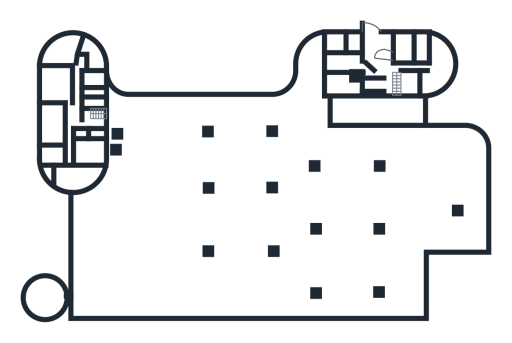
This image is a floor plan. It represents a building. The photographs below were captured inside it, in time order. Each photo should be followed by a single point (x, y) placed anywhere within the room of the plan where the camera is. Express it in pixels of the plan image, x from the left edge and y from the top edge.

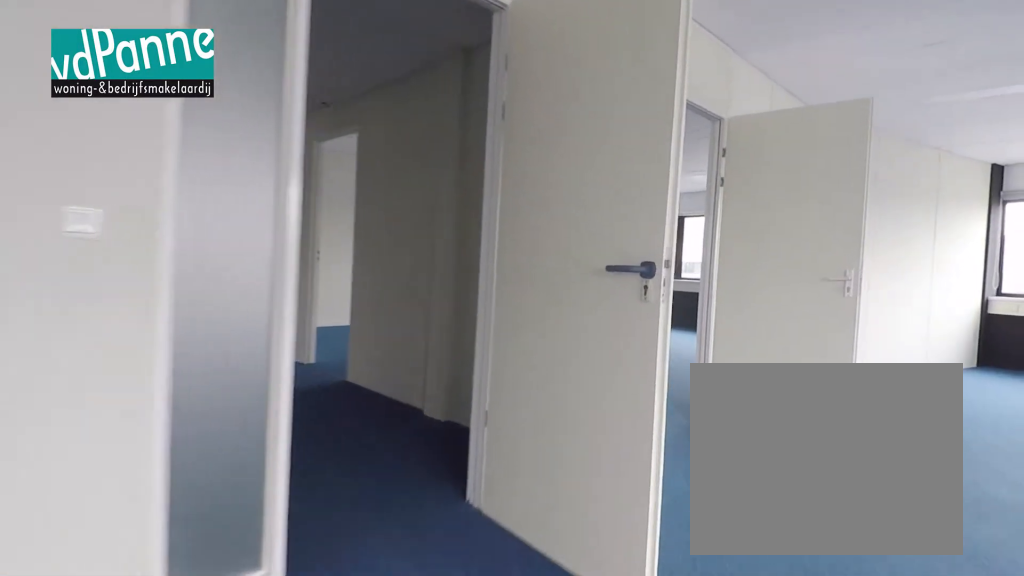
(77, 177)
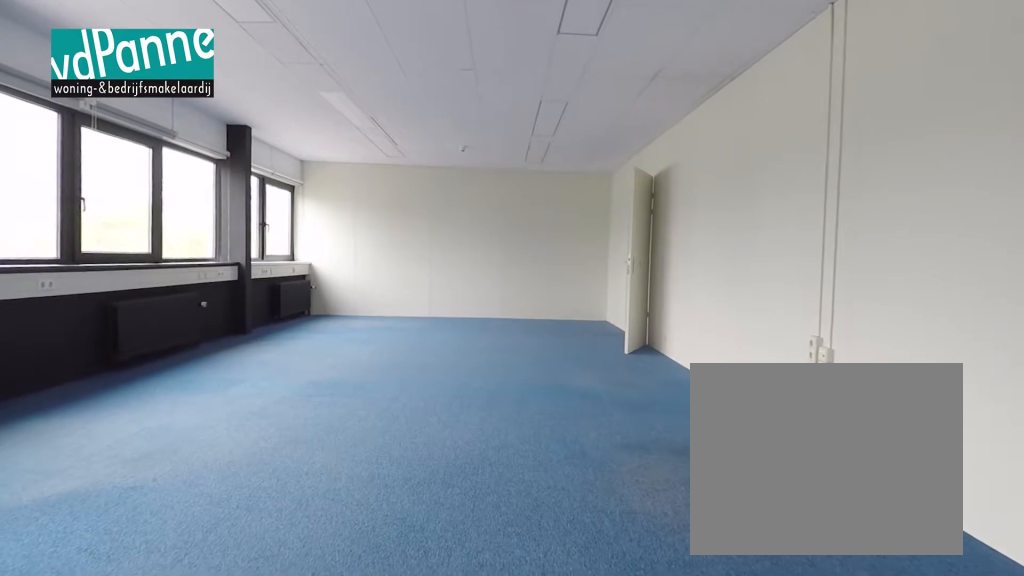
(51, 122)
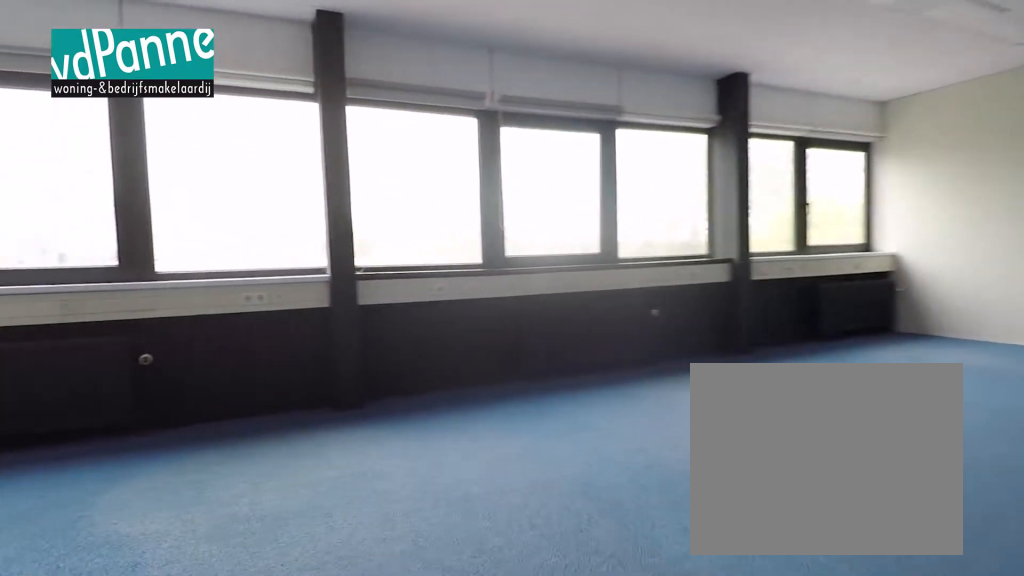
(51, 122)
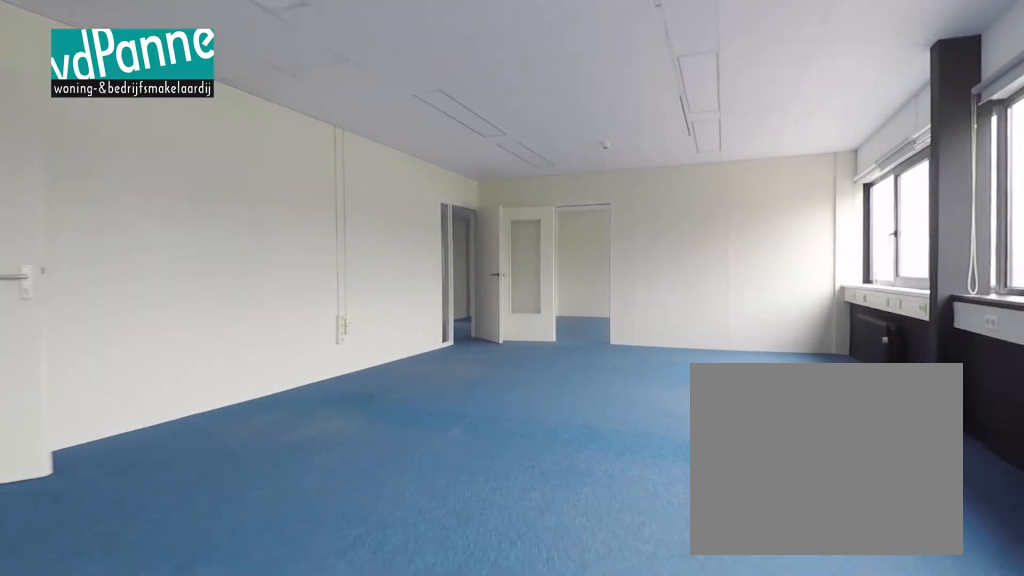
(51, 123)
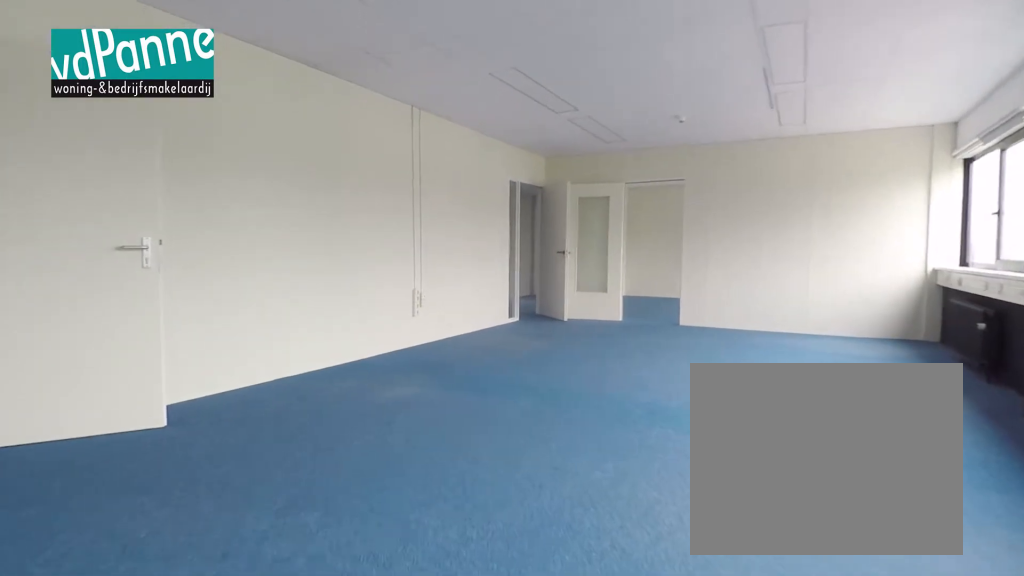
(51, 123)
